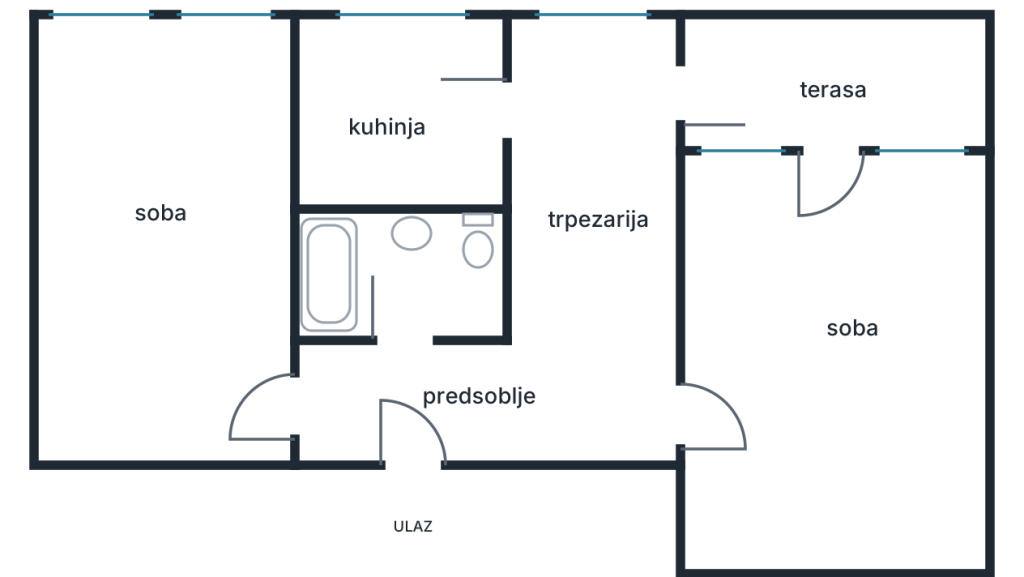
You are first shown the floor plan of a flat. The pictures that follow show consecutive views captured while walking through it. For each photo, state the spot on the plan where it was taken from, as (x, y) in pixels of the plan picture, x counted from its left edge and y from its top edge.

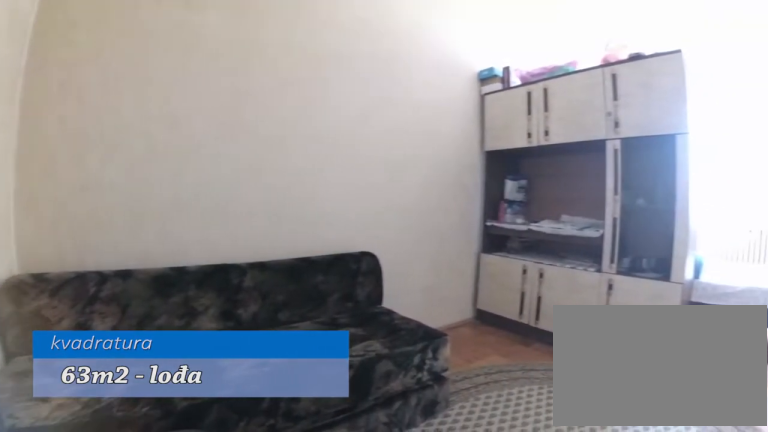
(264, 415)
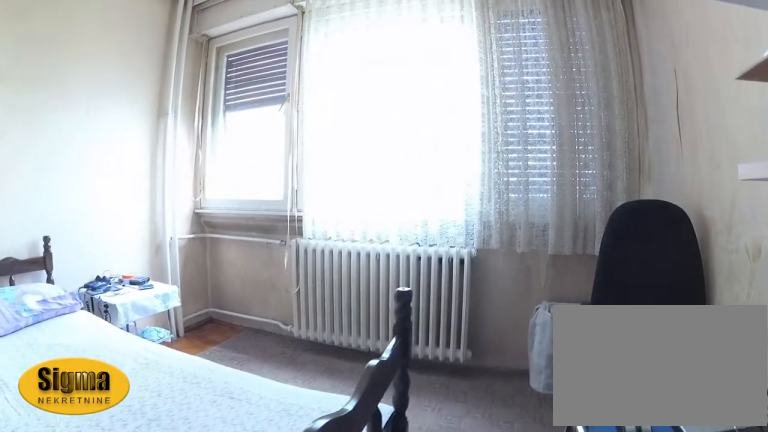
(241, 227)
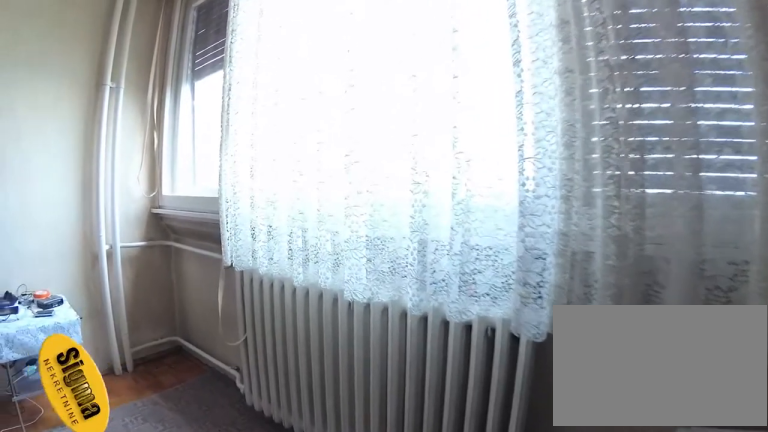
(252, 106)
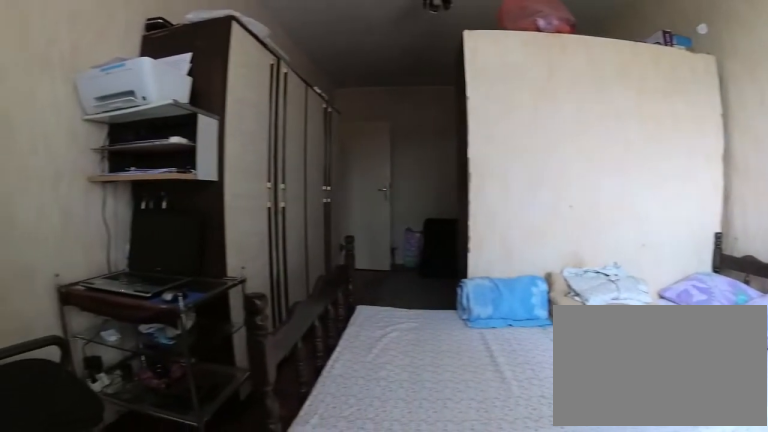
(207, 59)
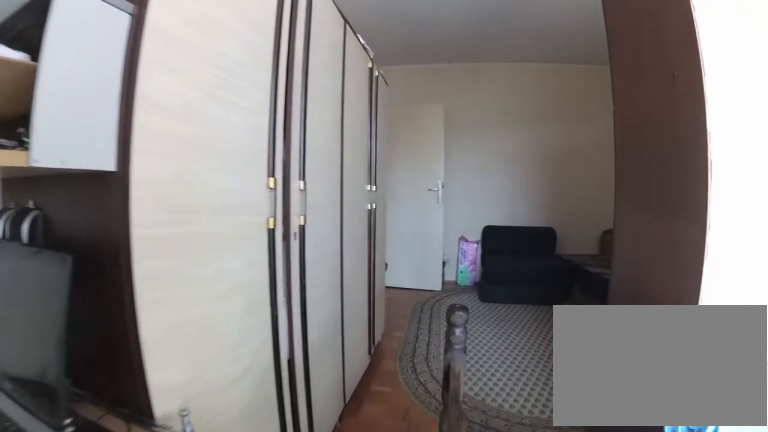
(238, 113)
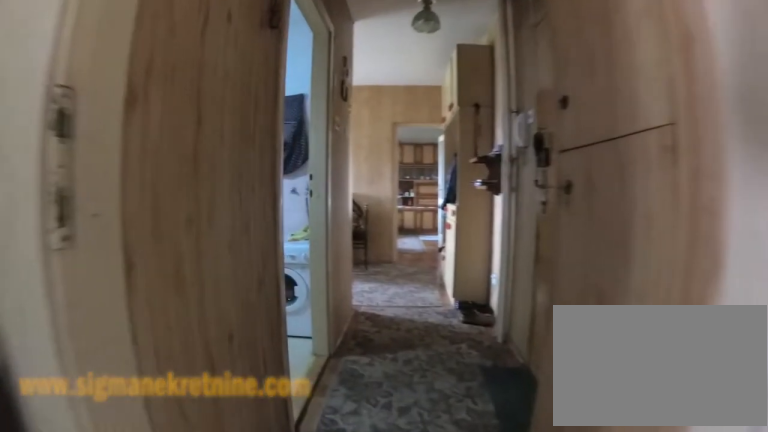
(251, 397)
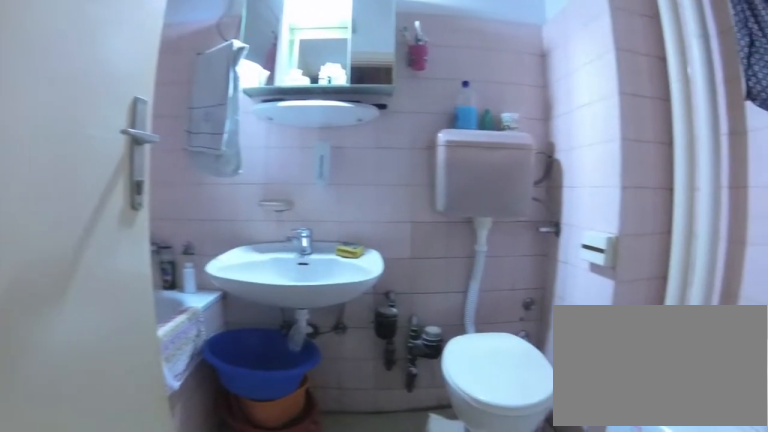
(395, 355)
